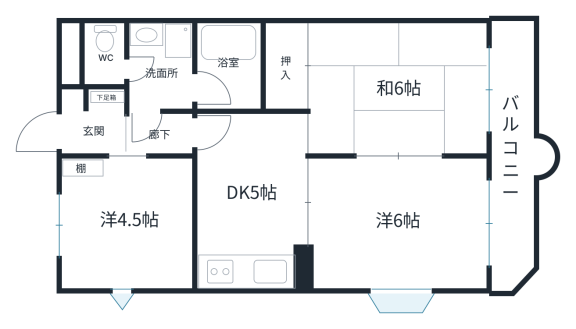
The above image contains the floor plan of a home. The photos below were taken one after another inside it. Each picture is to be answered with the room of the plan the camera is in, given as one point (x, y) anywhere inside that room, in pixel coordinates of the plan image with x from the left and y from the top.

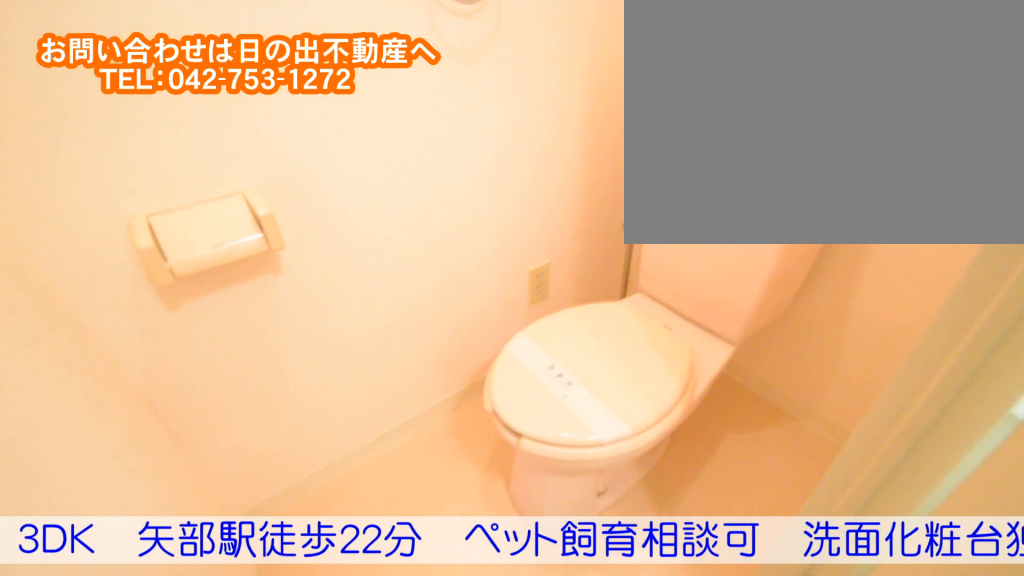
(104, 55)
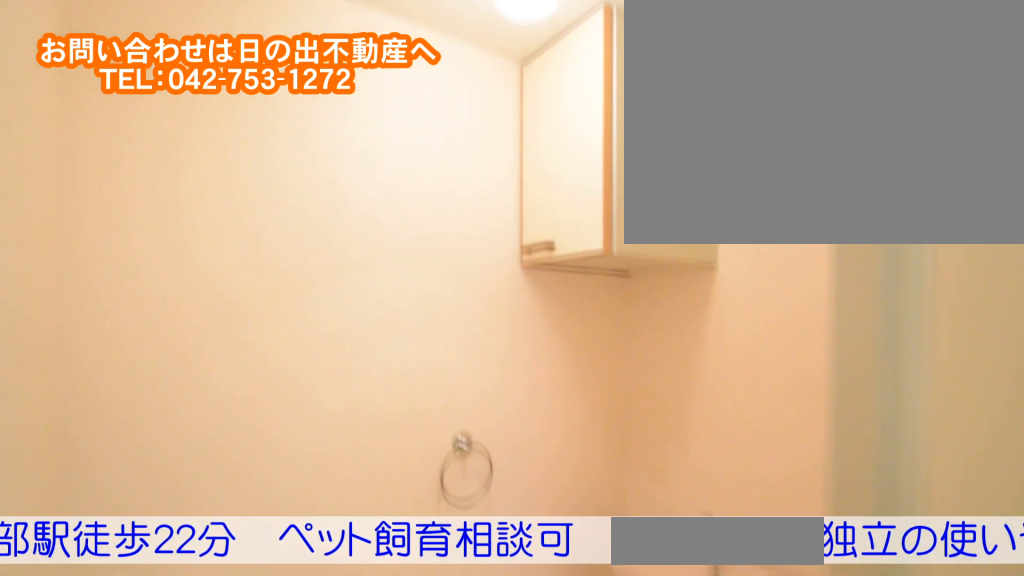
(104, 55)
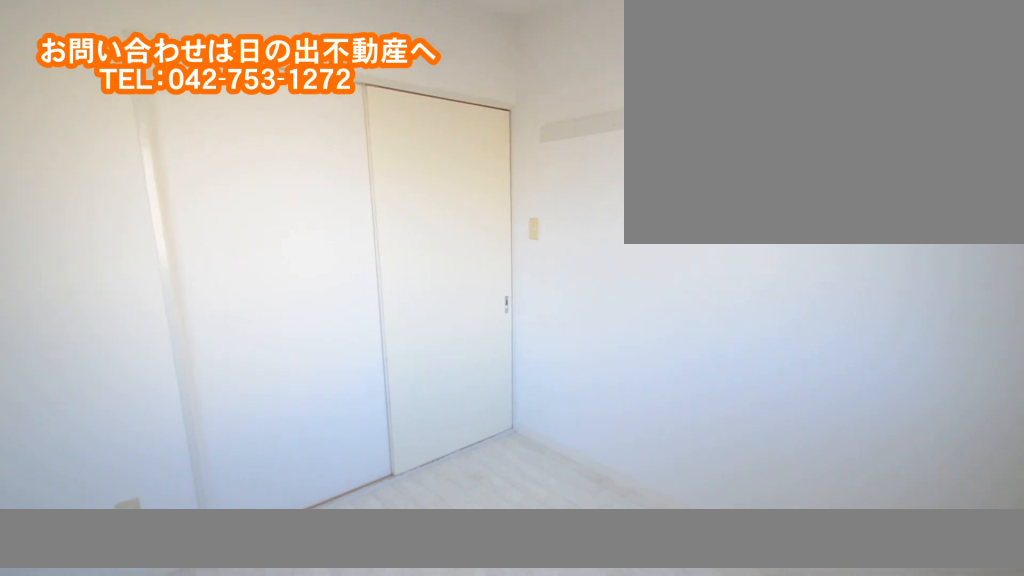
(128, 248)
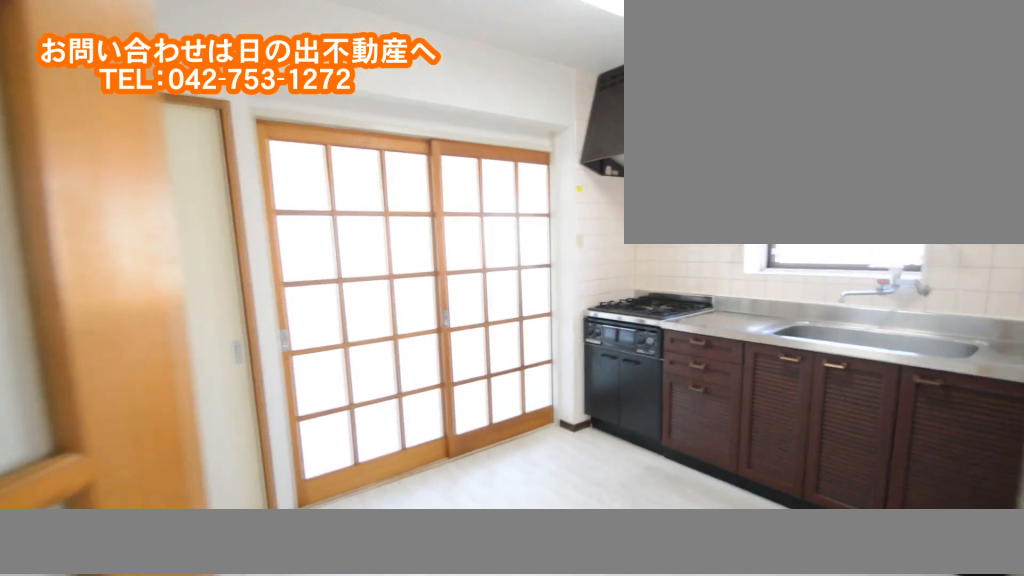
(258, 218)
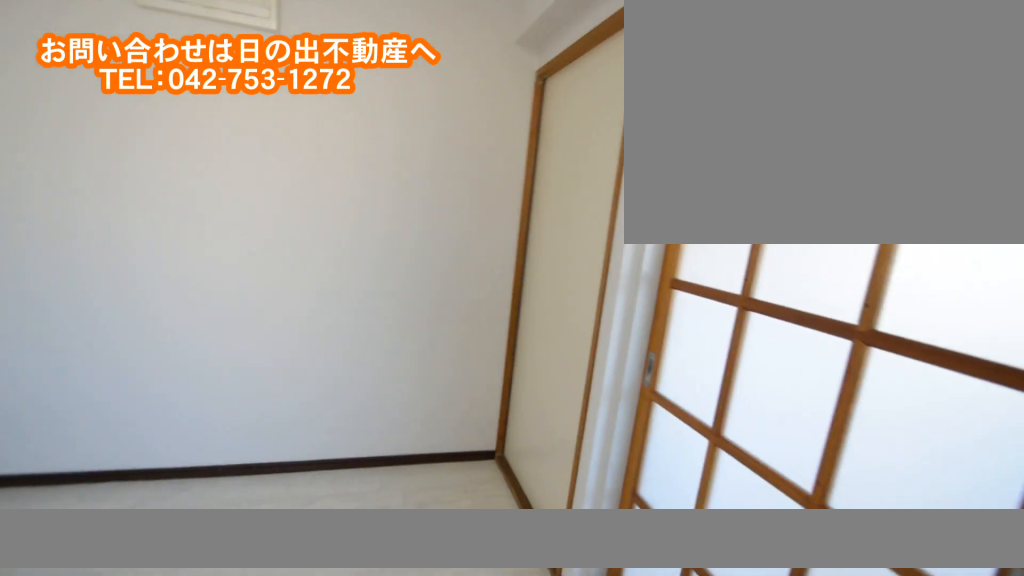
(258, 218)
